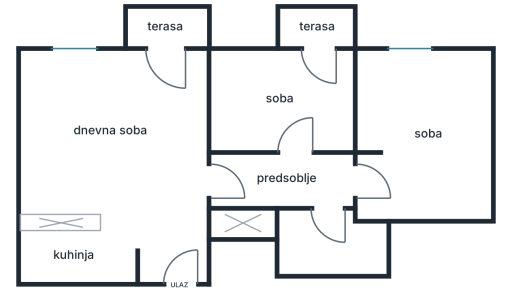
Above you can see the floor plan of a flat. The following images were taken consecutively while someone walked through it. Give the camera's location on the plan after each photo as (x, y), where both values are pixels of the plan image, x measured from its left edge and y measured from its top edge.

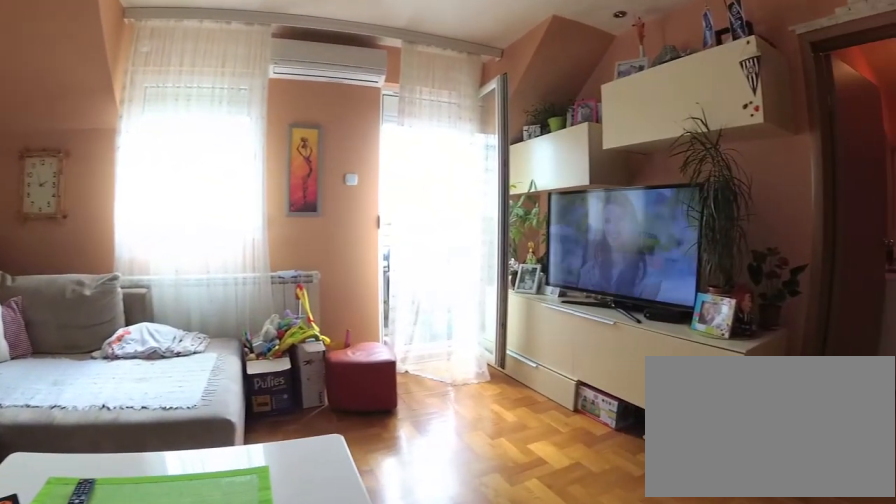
(97, 205)
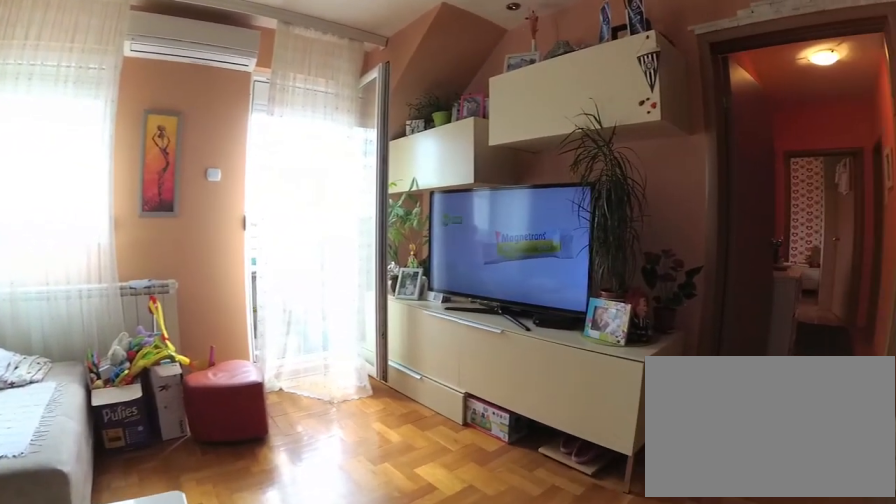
(98, 199)
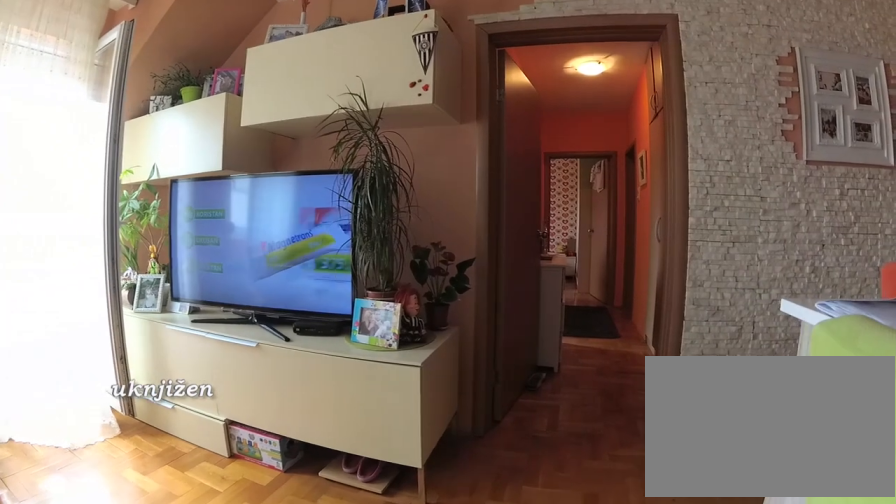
(115, 190)
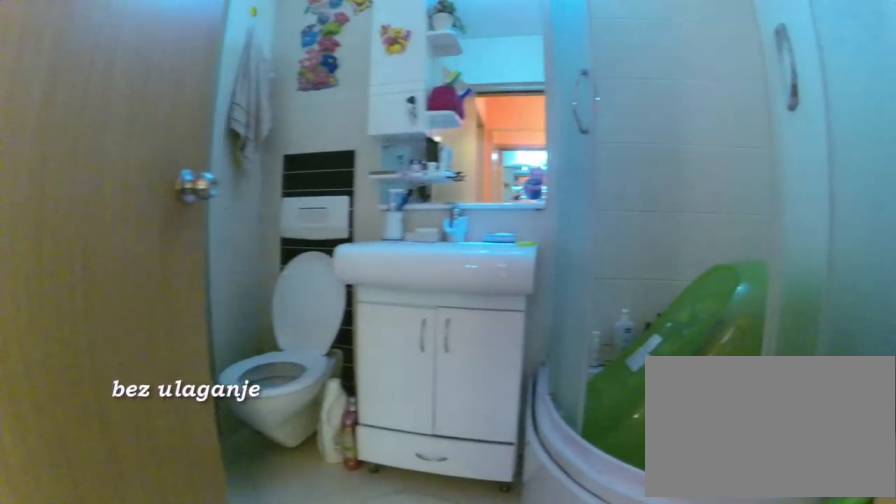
(312, 181)
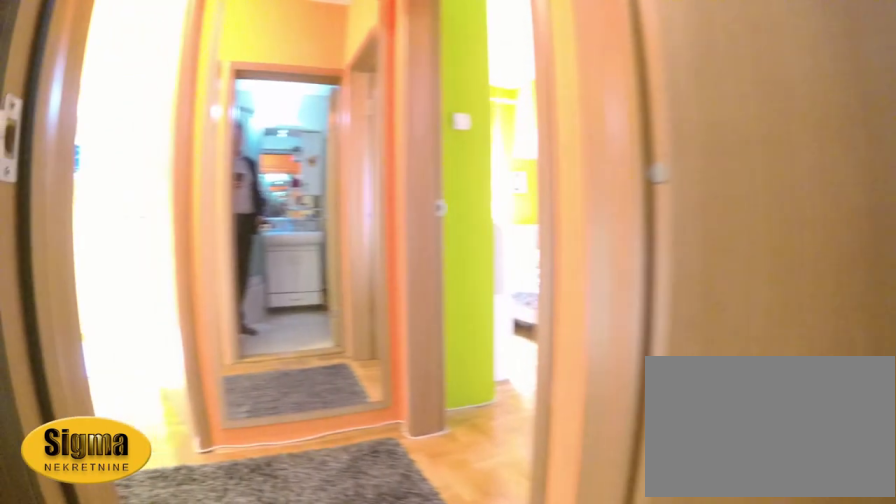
(320, 255)
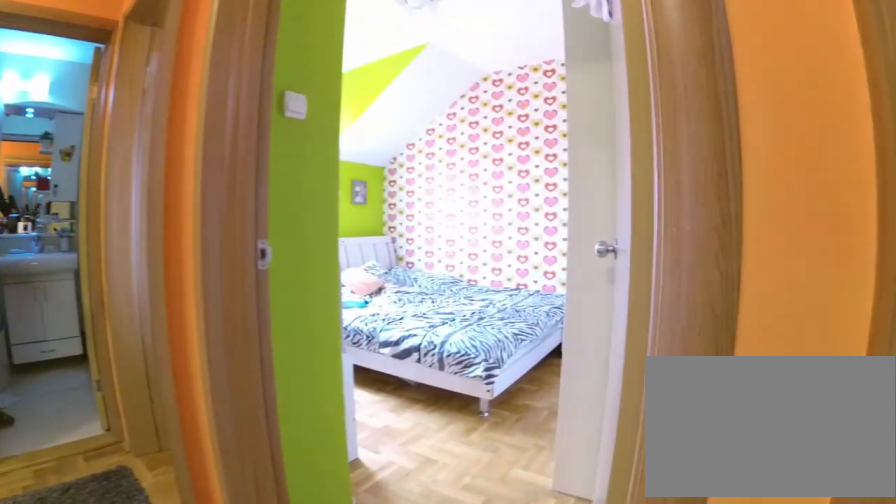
(320, 215)
